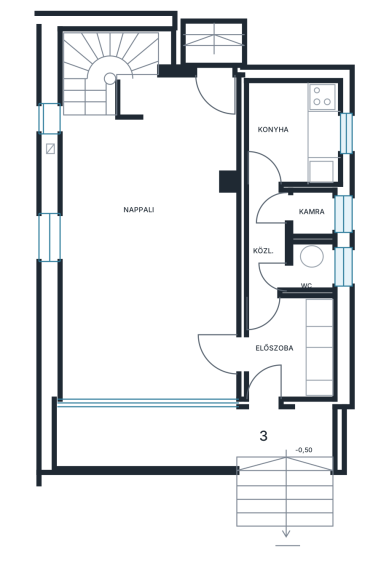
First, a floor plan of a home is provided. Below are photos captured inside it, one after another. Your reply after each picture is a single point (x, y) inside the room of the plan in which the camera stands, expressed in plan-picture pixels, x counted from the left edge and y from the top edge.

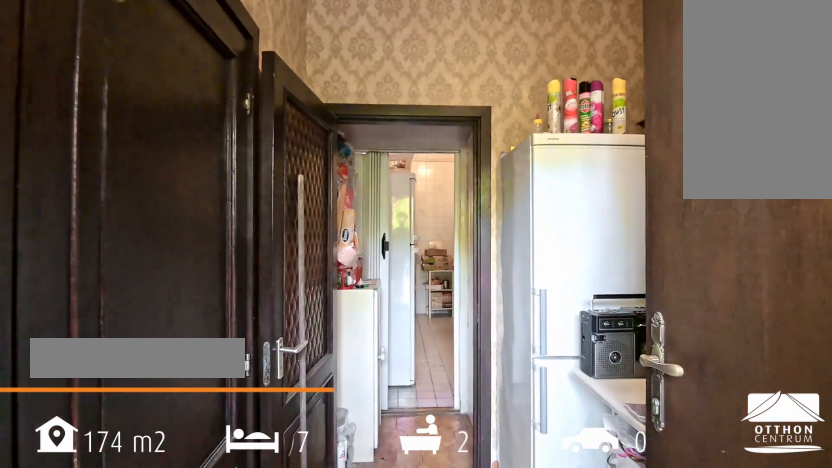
(277, 344)
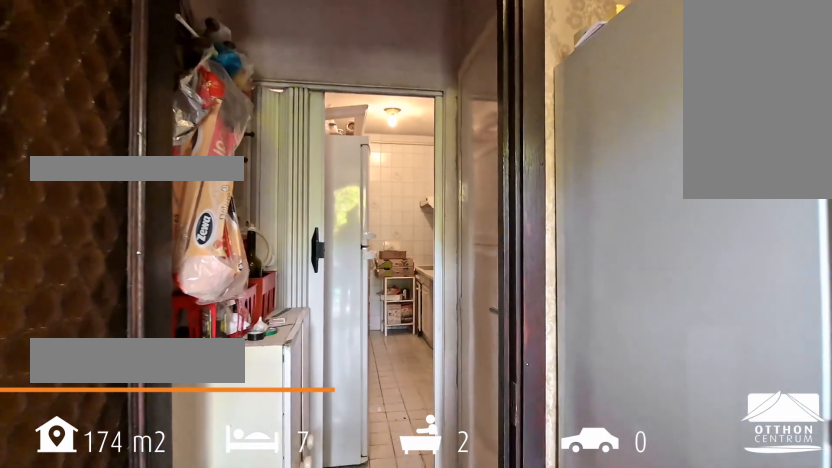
(277, 344)
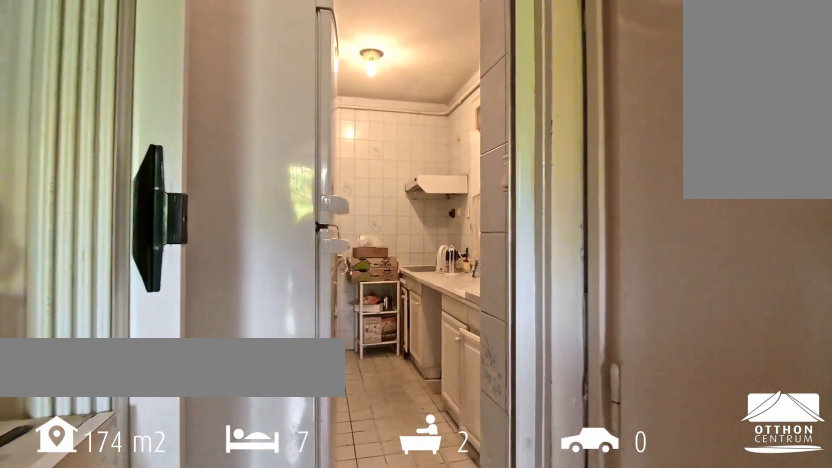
(264, 241)
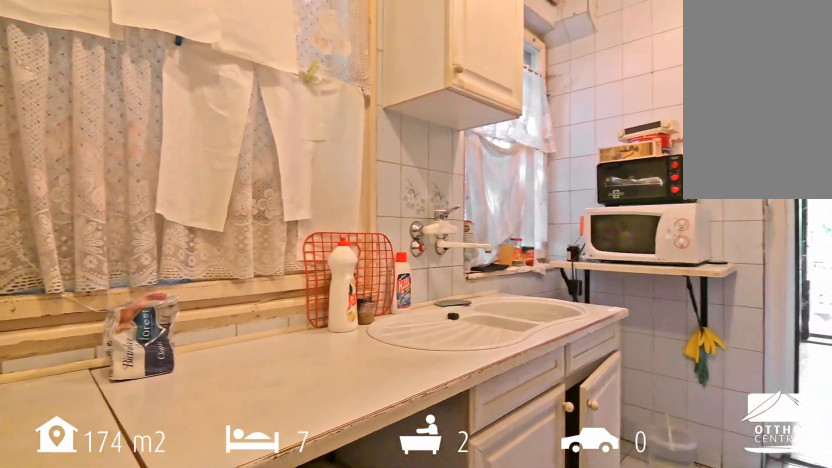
(277, 127)
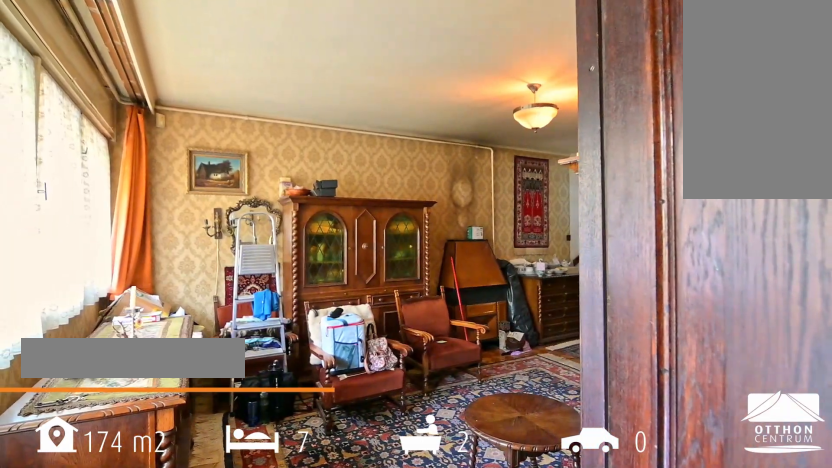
(146, 231)
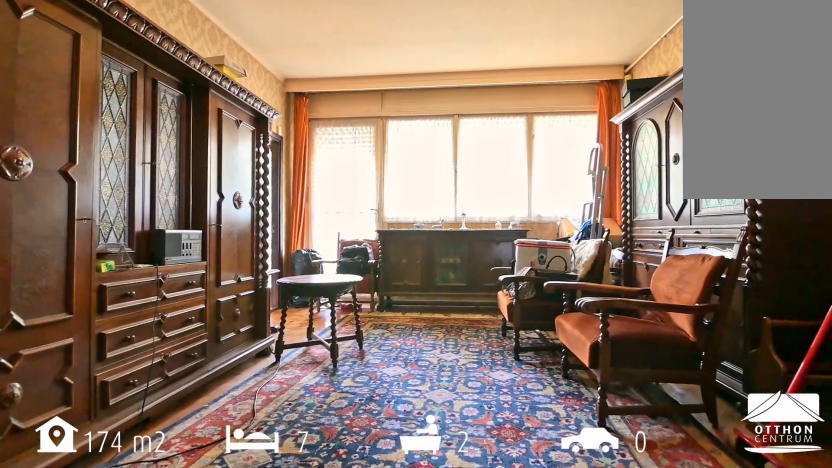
(146, 231)
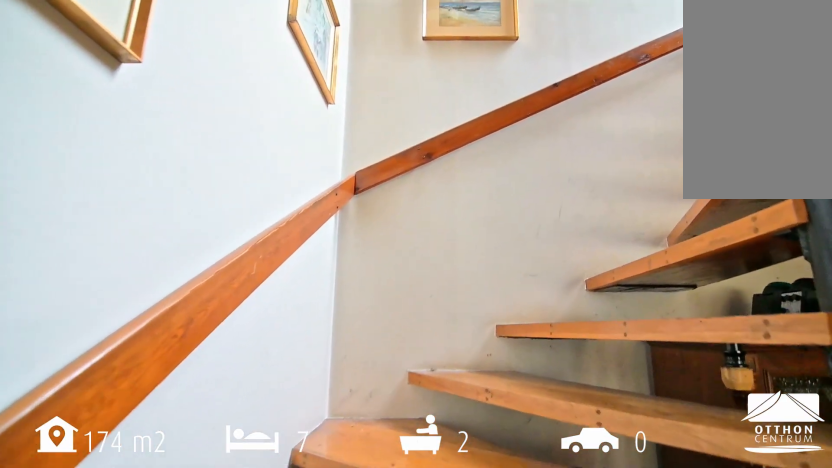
(108, 62)
